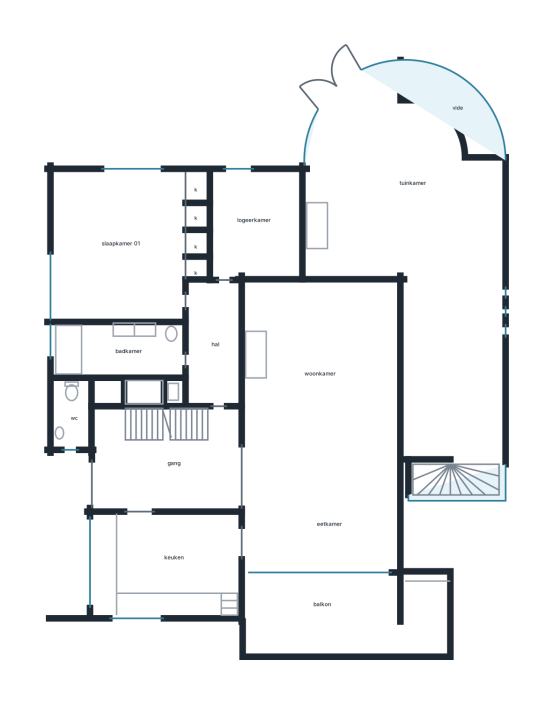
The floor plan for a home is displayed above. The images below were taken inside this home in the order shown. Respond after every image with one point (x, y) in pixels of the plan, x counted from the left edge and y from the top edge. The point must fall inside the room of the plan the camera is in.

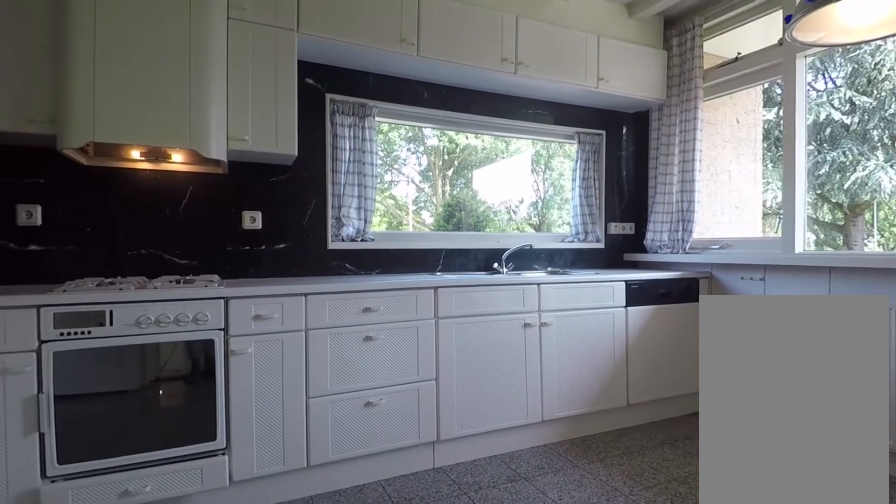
(163, 562)
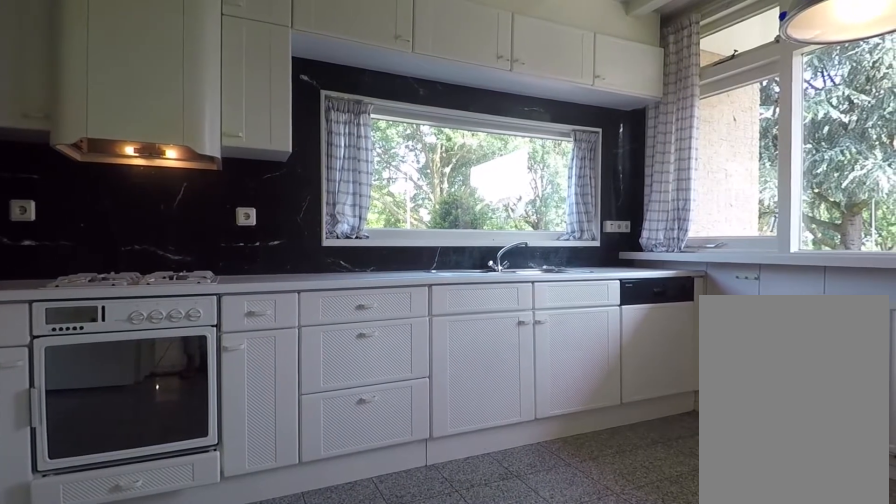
(163, 562)
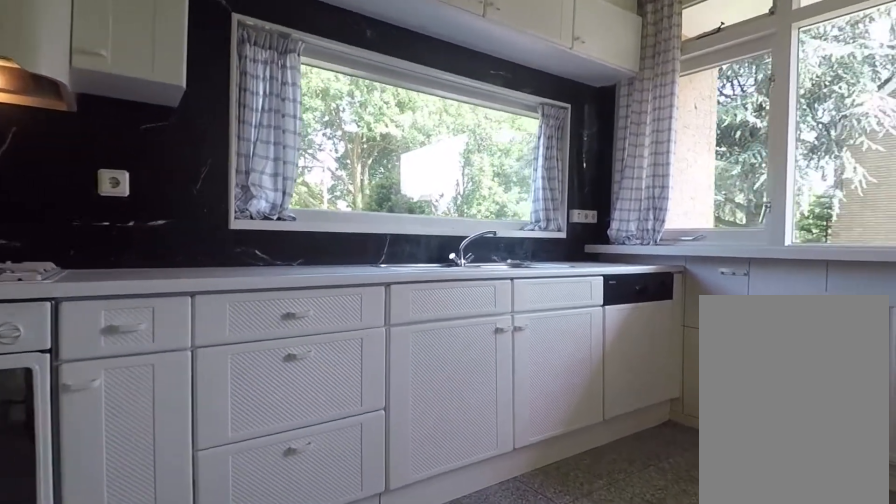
(163, 562)
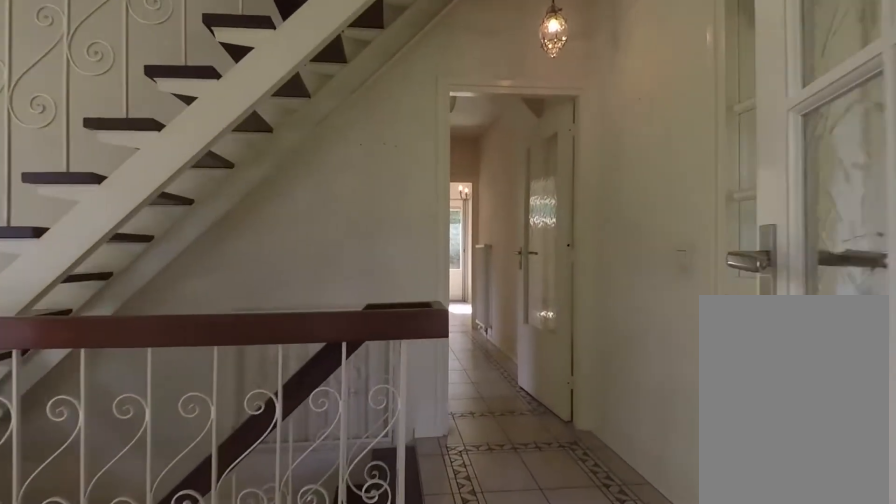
(165, 458)
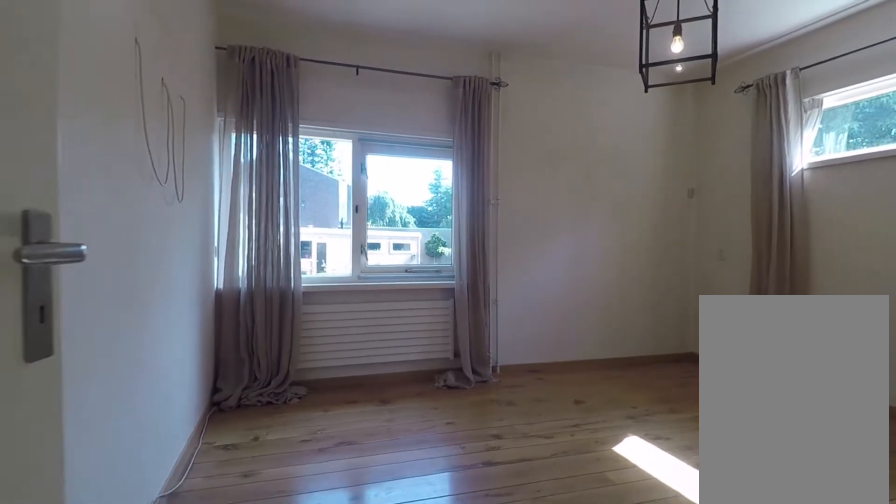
(119, 246)
